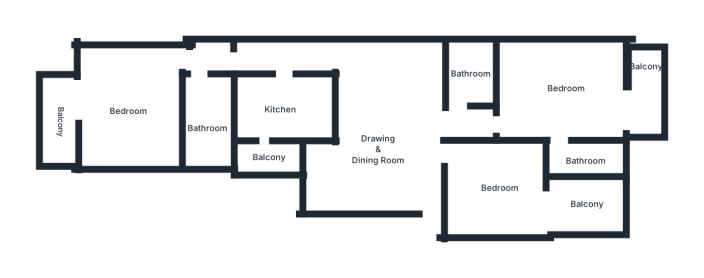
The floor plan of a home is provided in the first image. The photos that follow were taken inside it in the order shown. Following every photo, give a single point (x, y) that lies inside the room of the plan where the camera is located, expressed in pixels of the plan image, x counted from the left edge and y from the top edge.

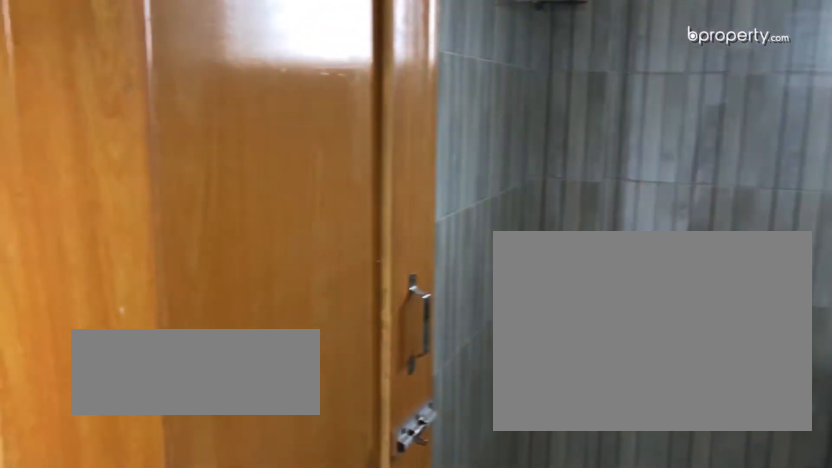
(468, 77)
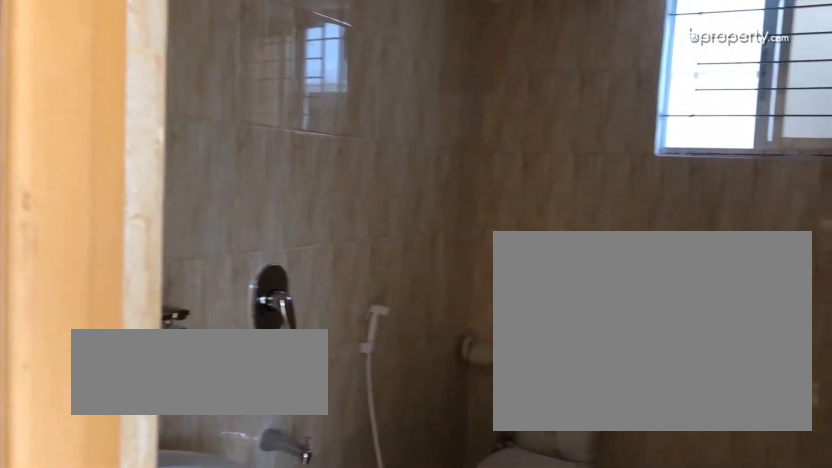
(210, 129)
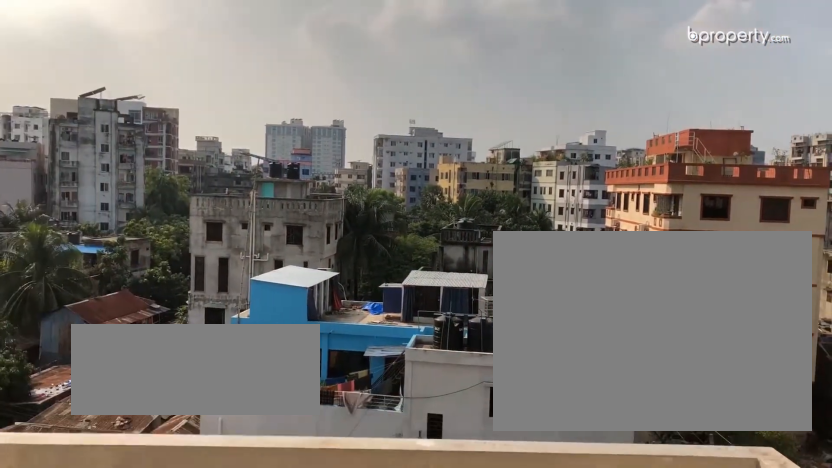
(56, 120)
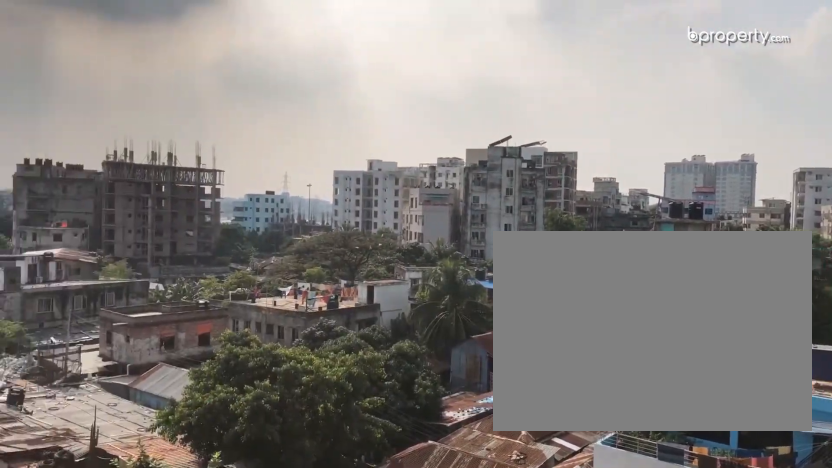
(56, 120)
